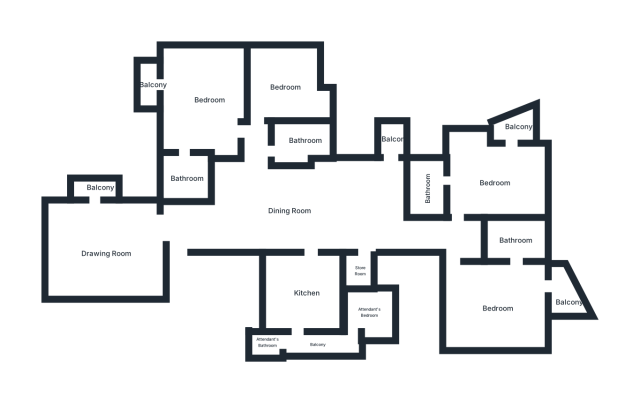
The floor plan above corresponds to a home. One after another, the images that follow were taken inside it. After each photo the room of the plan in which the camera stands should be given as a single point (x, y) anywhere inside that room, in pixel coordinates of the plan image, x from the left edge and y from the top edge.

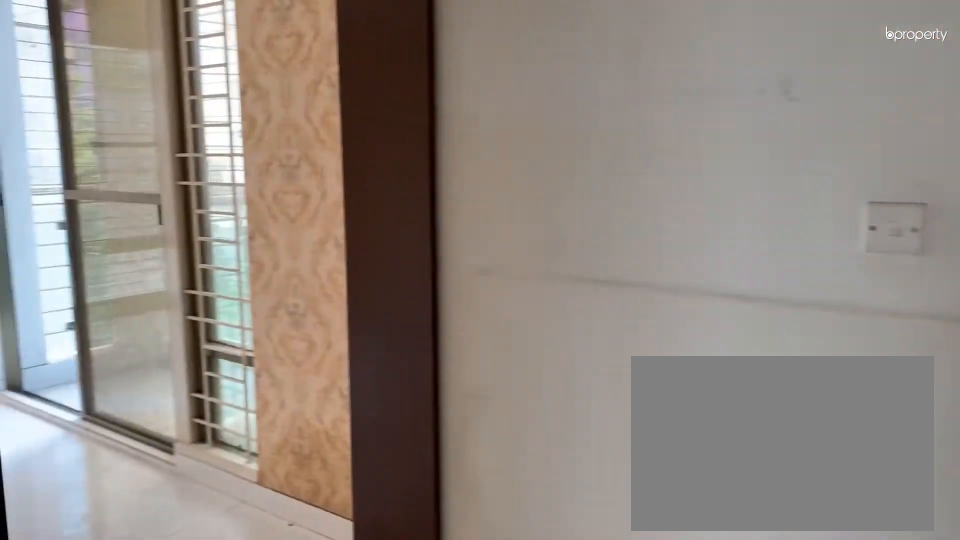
(180, 237)
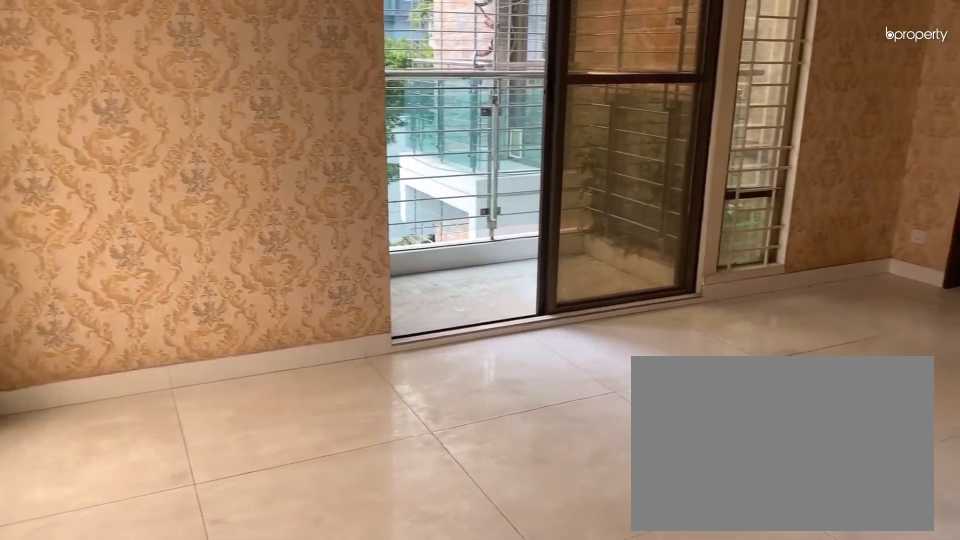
(103, 257)
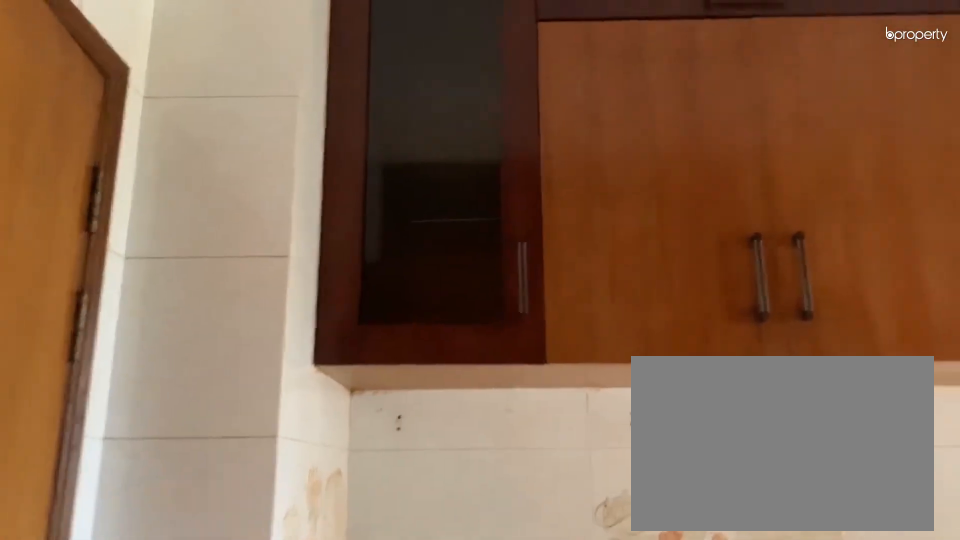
(309, 293)
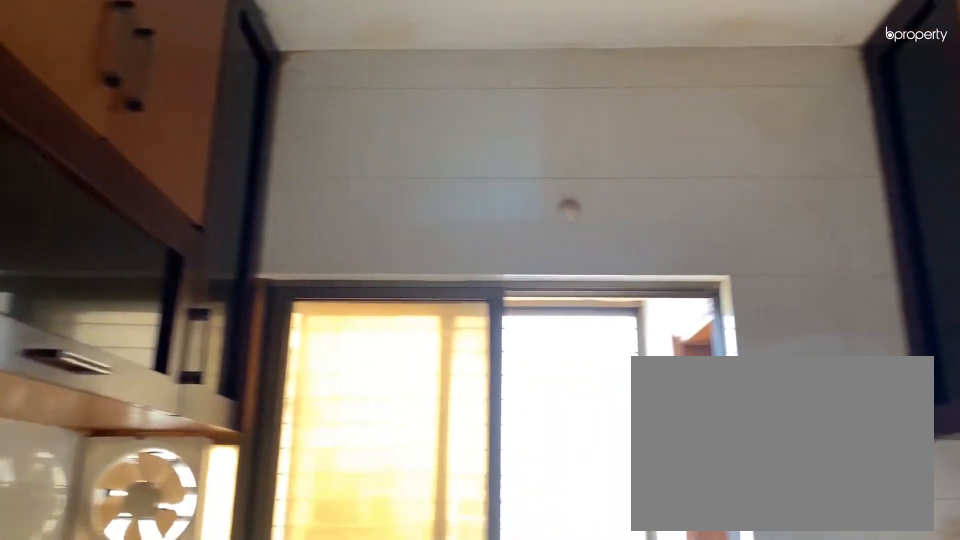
(308, 293)
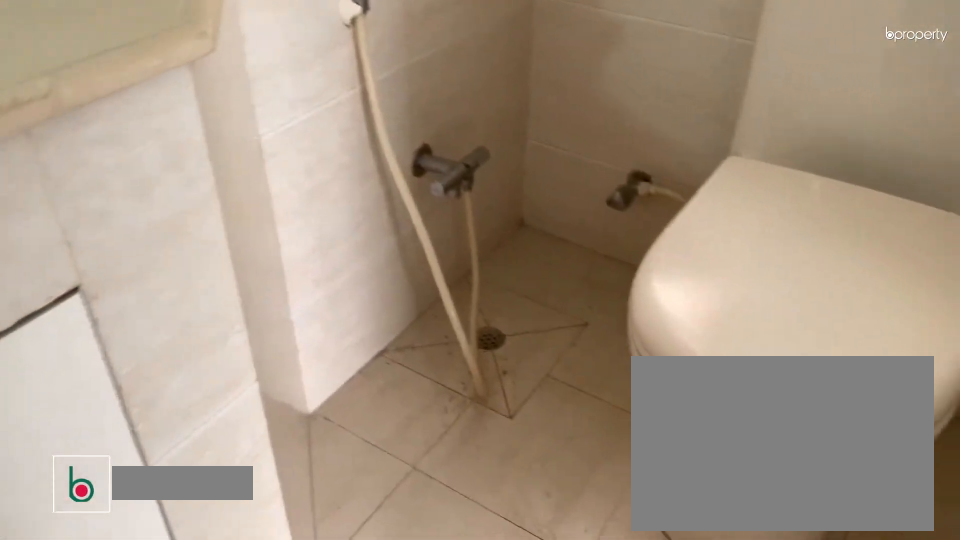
(517, 242)
